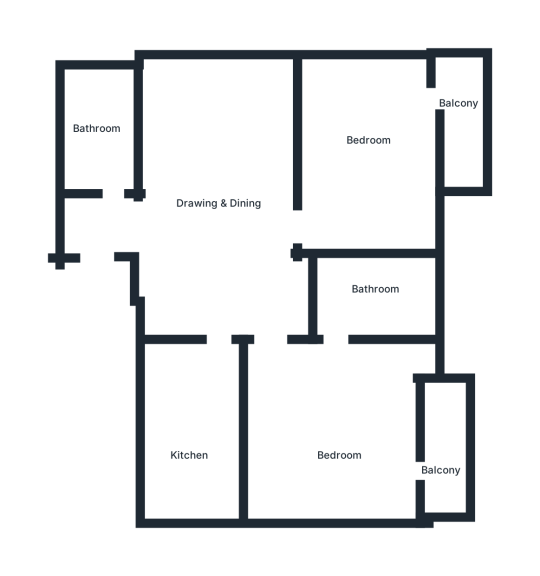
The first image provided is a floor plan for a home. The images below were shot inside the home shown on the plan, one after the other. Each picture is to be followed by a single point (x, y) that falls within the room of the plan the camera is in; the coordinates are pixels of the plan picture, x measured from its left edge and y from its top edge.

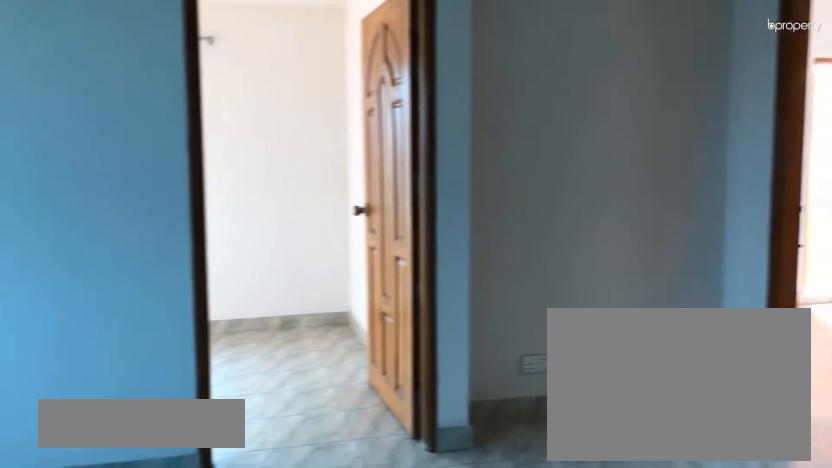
(211, 231)
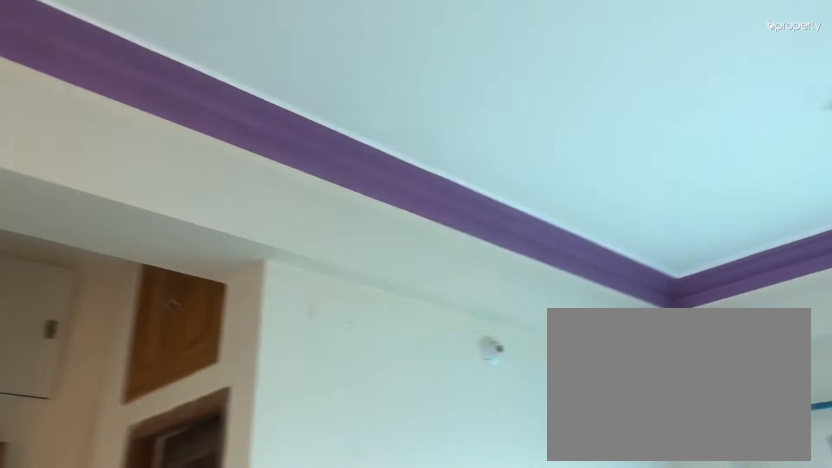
(204, 231)
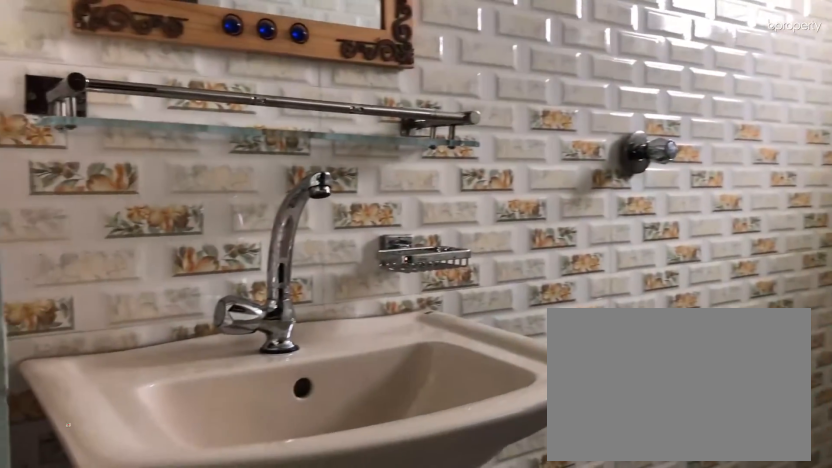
(103, 133)
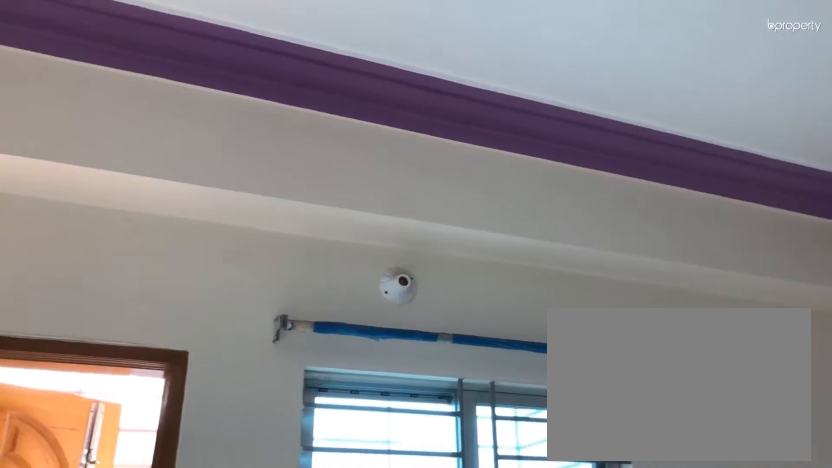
(371, 145)
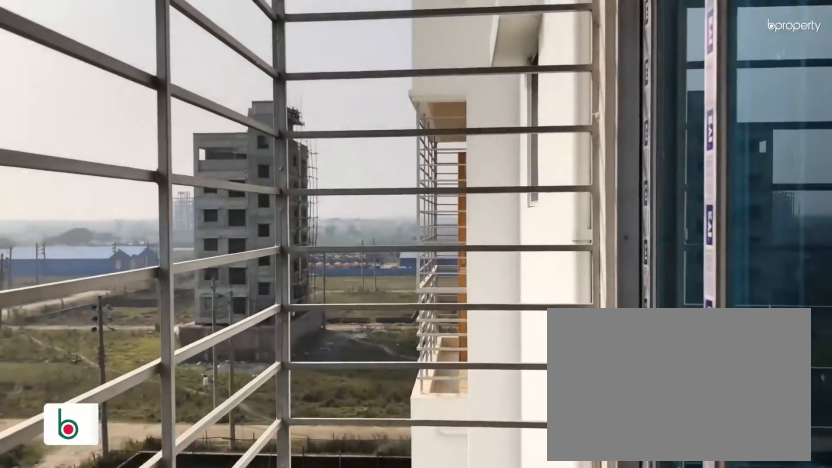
(463, 115)
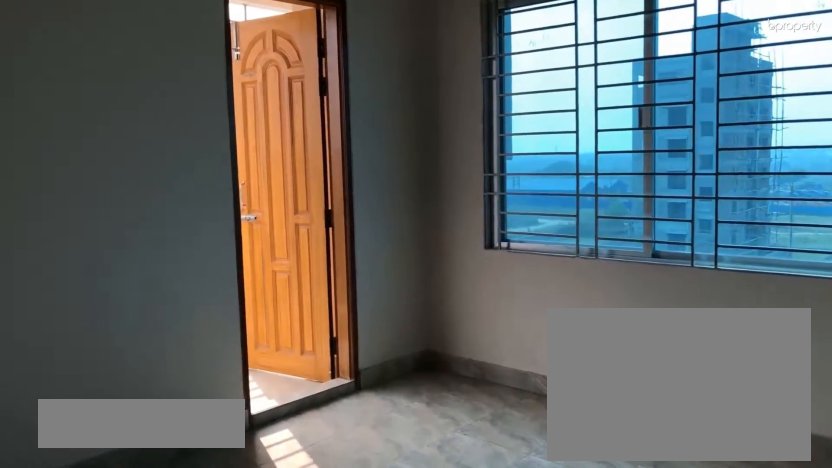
(336, 435)
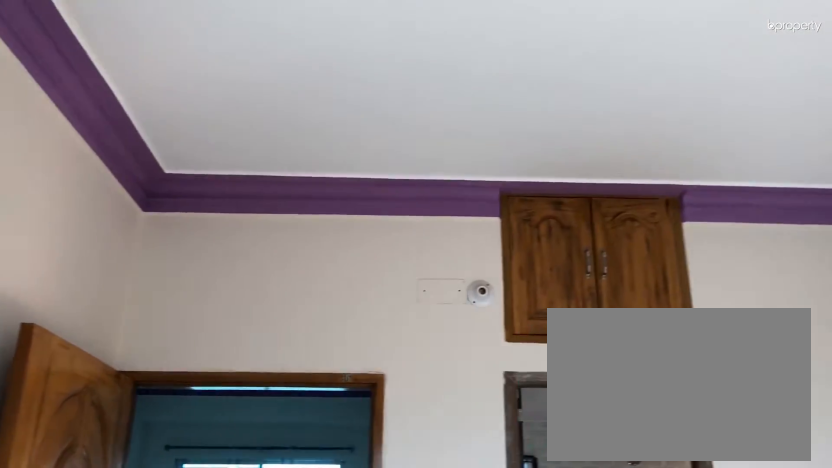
(343, 424)
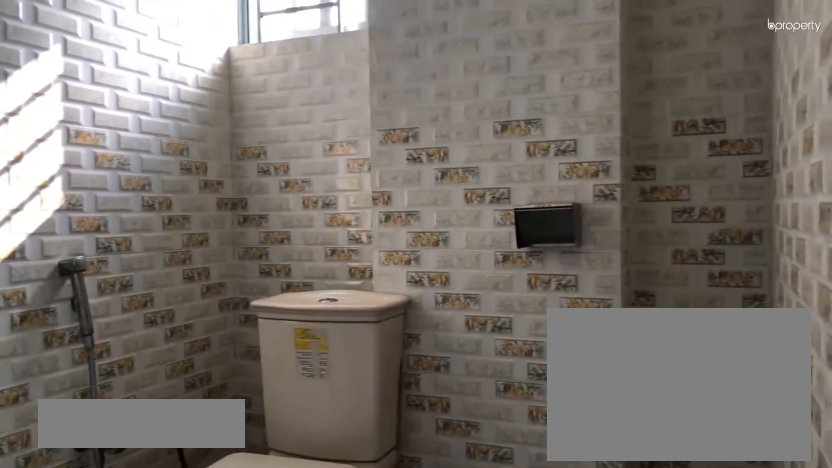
(365, 290)
